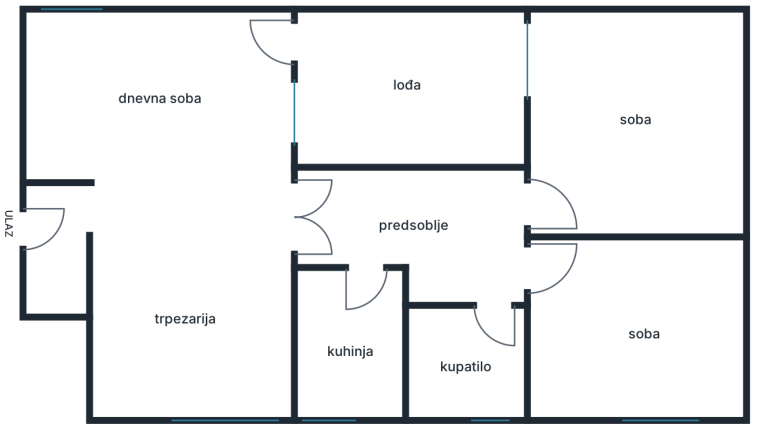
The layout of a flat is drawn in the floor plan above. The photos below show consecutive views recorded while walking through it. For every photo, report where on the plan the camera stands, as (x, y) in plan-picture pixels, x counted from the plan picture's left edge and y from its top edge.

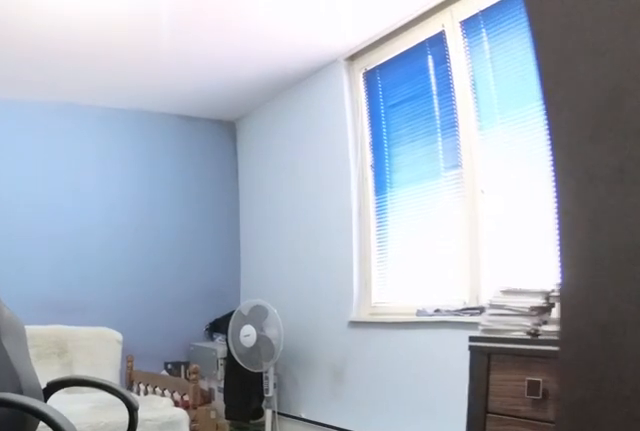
(537, 265)
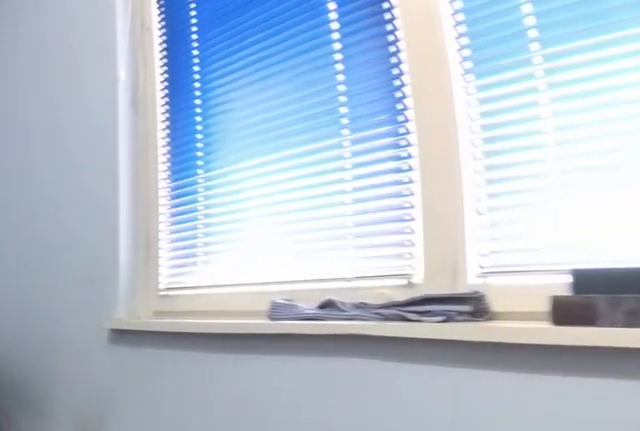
(620, 370)
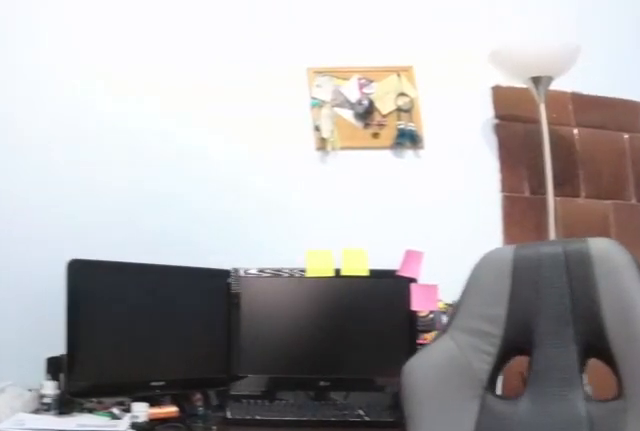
(672, 382)
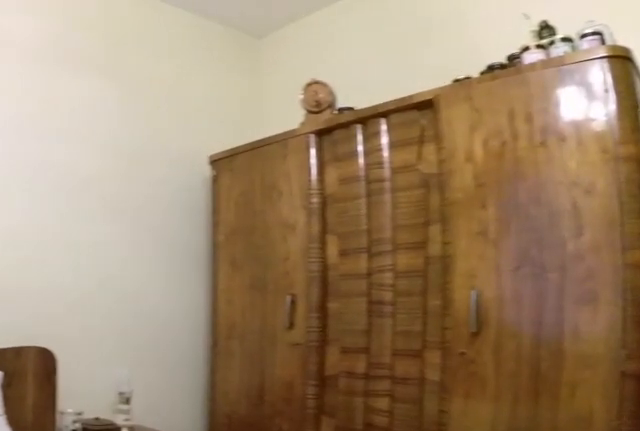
(648, 215)
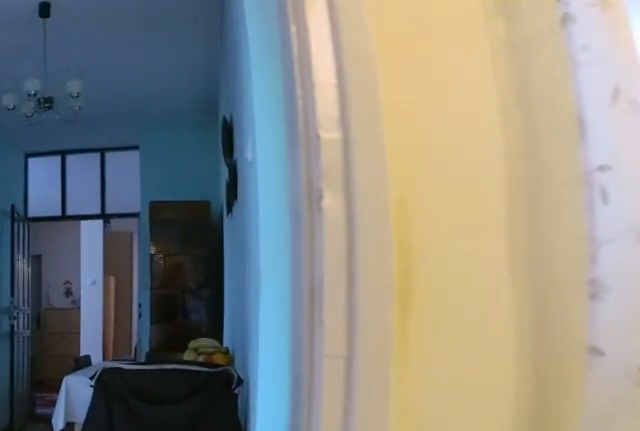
(593, 205)
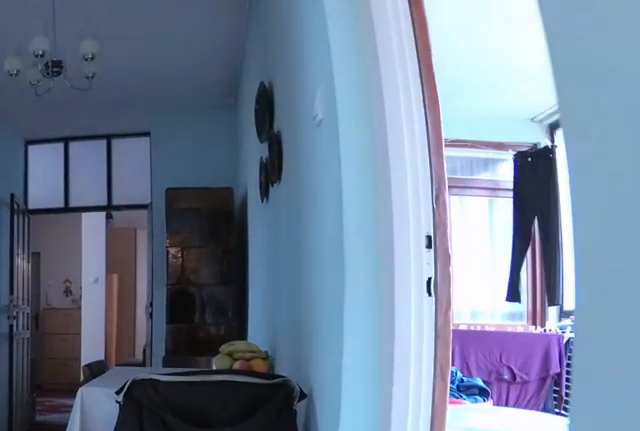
(559, 205)
